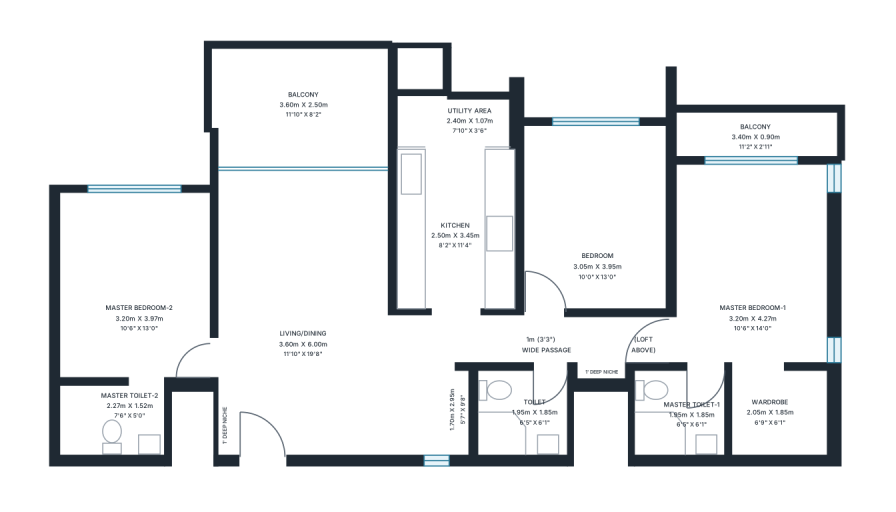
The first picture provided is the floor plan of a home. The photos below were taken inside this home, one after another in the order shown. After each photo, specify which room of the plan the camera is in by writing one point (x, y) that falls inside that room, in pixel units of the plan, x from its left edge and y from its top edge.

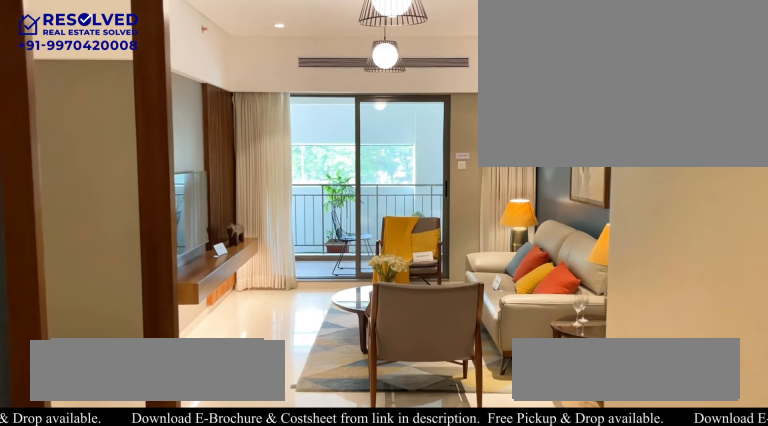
(328, 330)
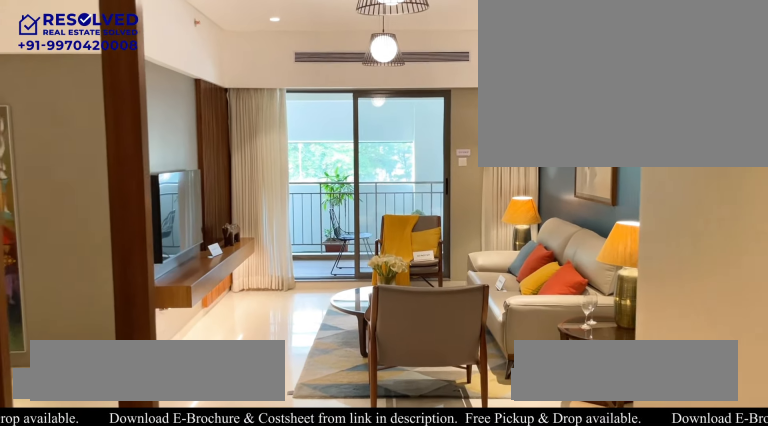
(328, 330)
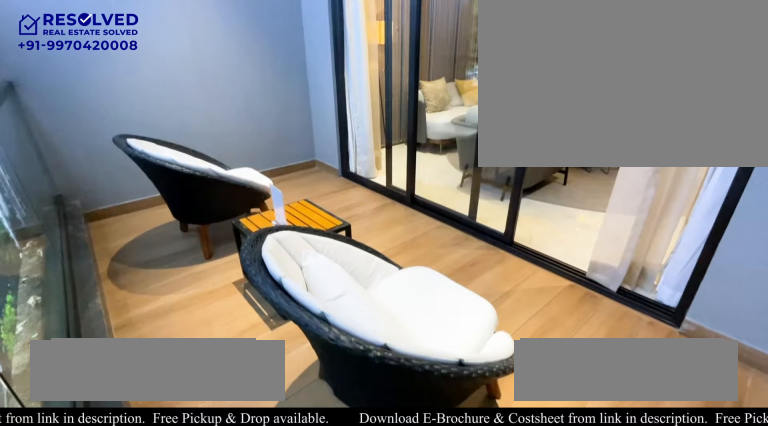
(301, 107)
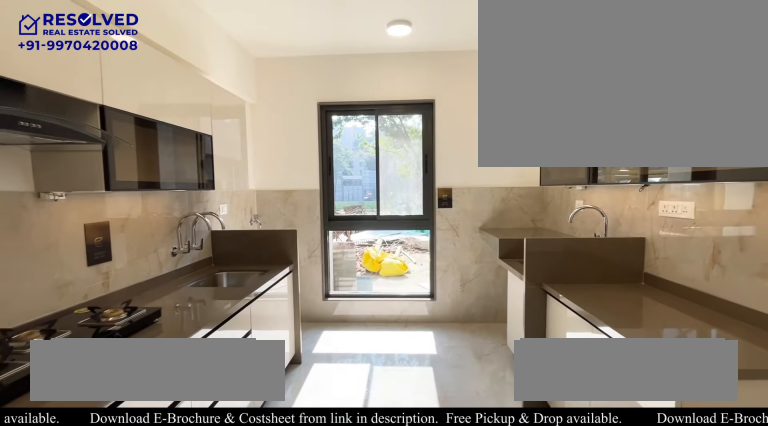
(455, 230)
